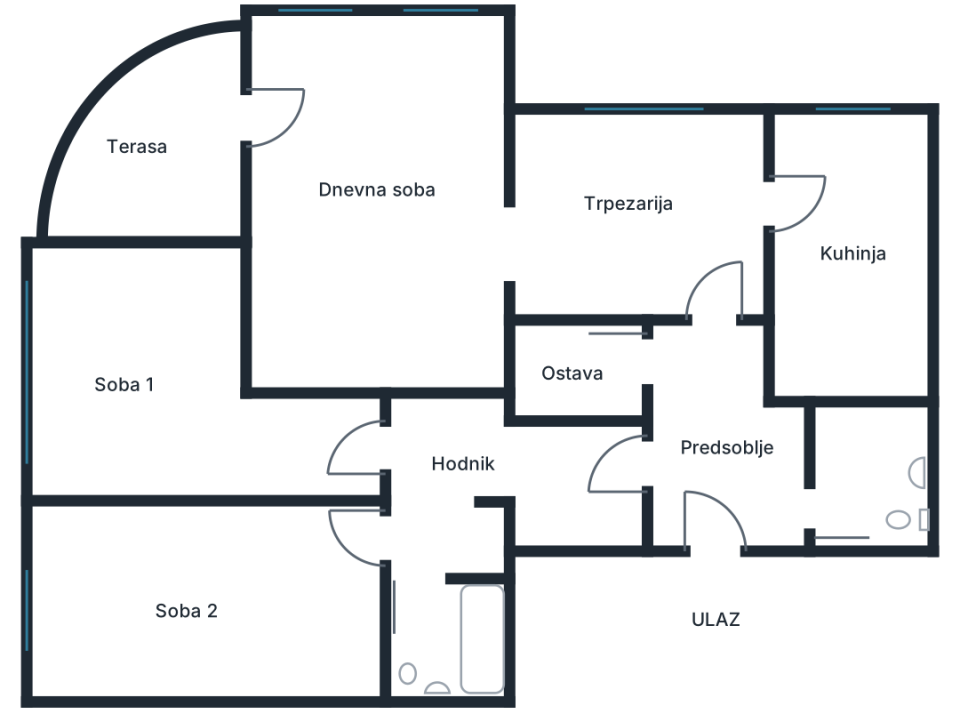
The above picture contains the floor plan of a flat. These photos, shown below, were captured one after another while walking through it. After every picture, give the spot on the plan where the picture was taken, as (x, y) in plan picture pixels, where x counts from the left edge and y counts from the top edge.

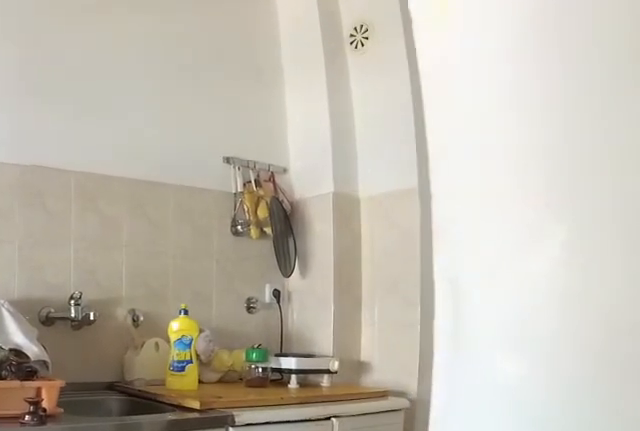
(792, 227)
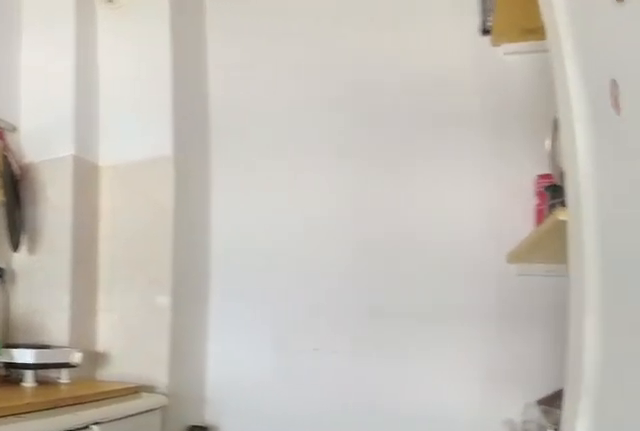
(833, 233)
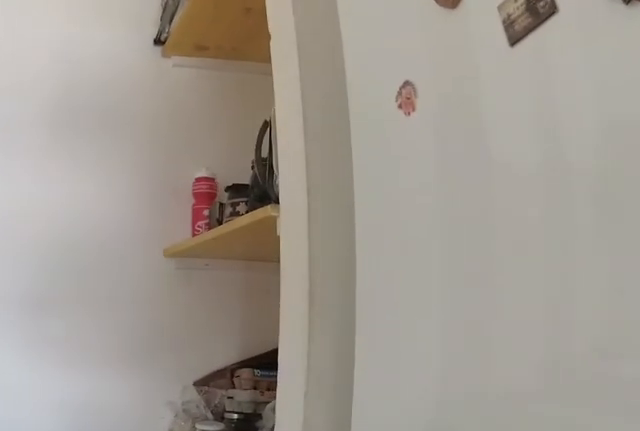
(845, 245)
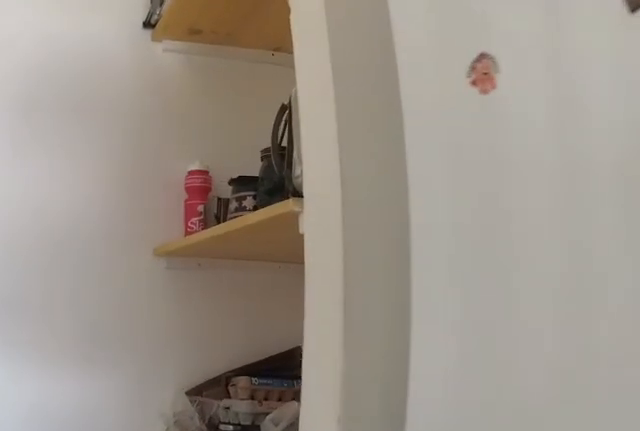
(845, 256)
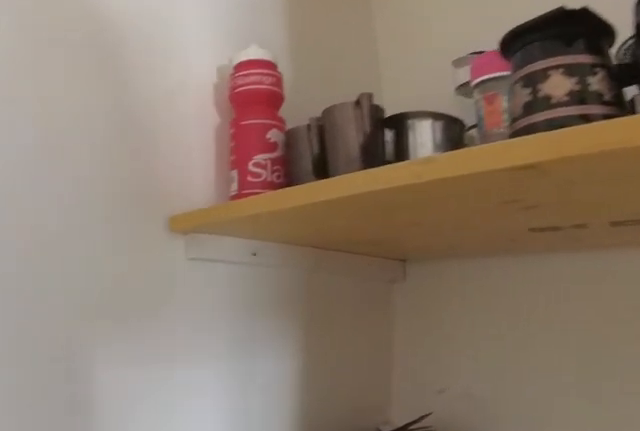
(845, 325)
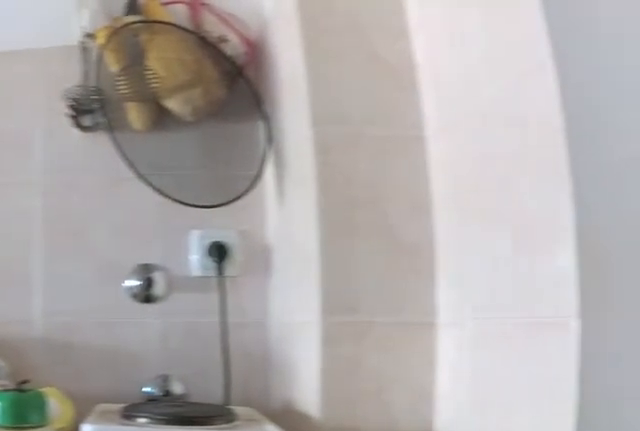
(818, 378)
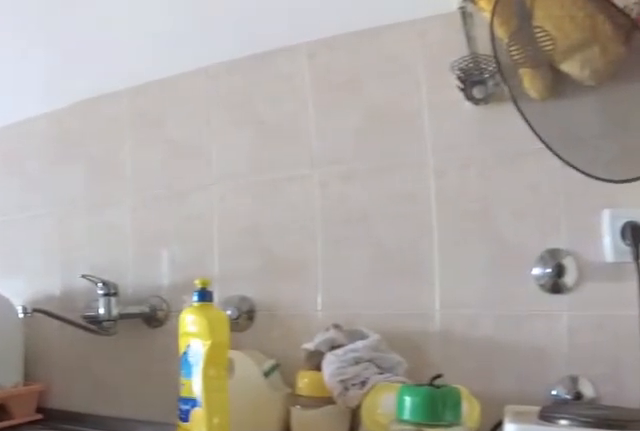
(822, 396)
